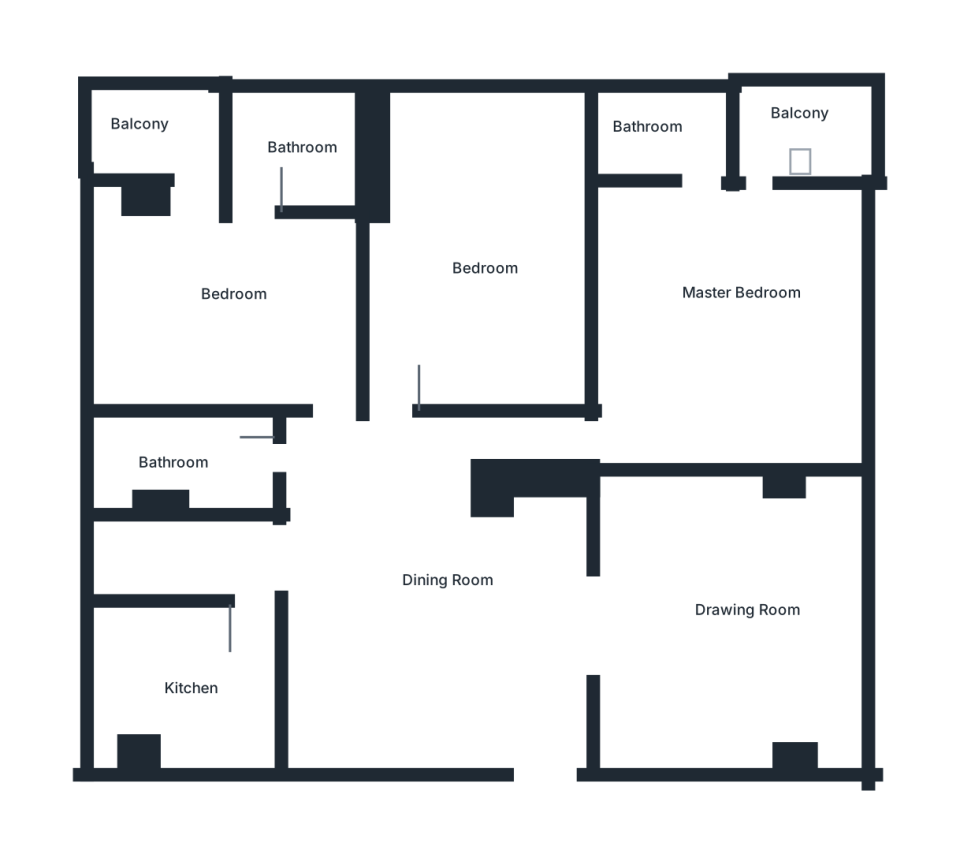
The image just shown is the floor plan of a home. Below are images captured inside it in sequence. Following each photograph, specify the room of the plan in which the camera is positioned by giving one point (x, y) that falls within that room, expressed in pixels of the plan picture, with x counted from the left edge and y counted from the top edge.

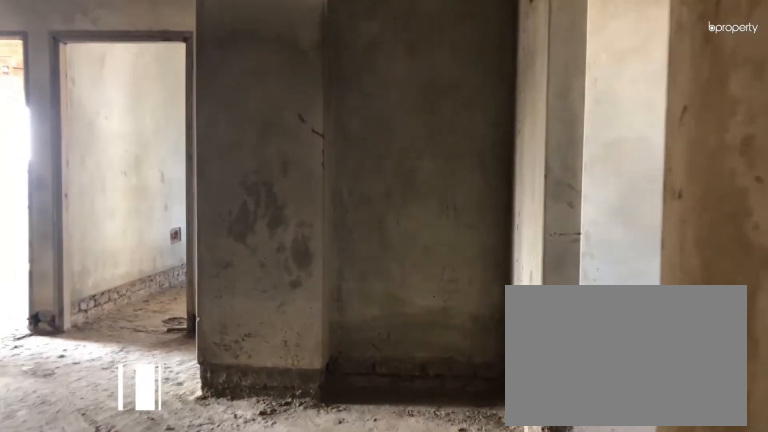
(537, 742)
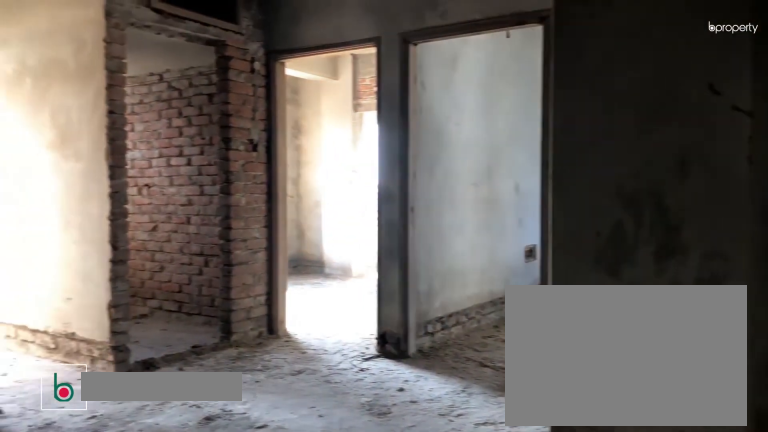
(447, 569)
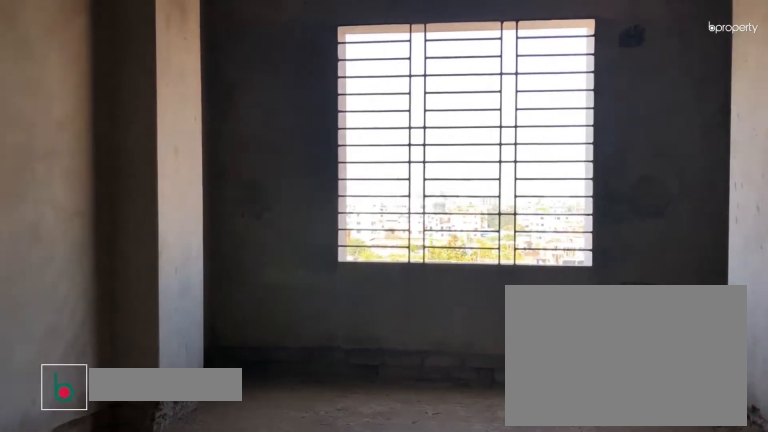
(745, 624)
